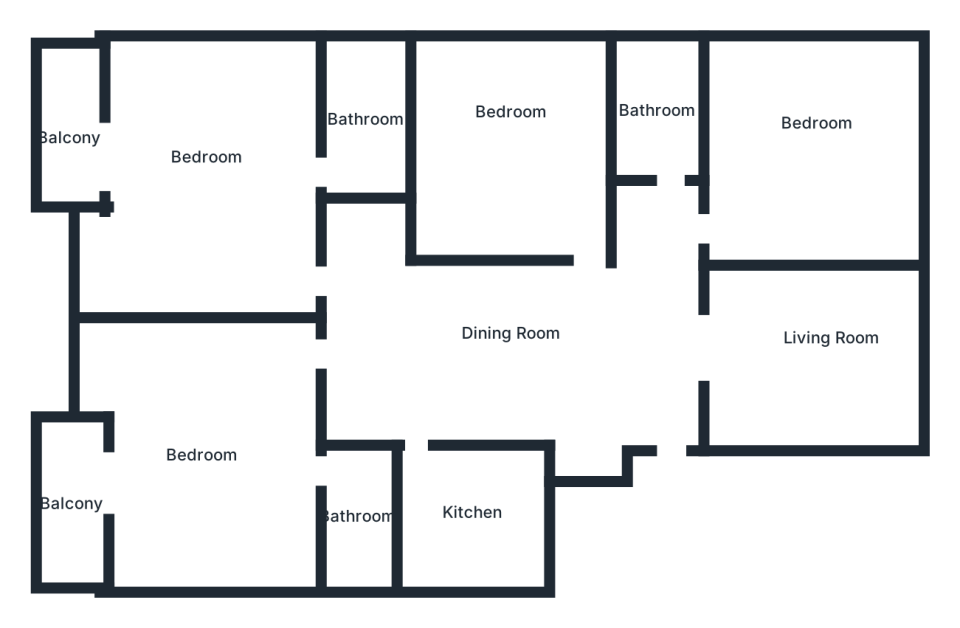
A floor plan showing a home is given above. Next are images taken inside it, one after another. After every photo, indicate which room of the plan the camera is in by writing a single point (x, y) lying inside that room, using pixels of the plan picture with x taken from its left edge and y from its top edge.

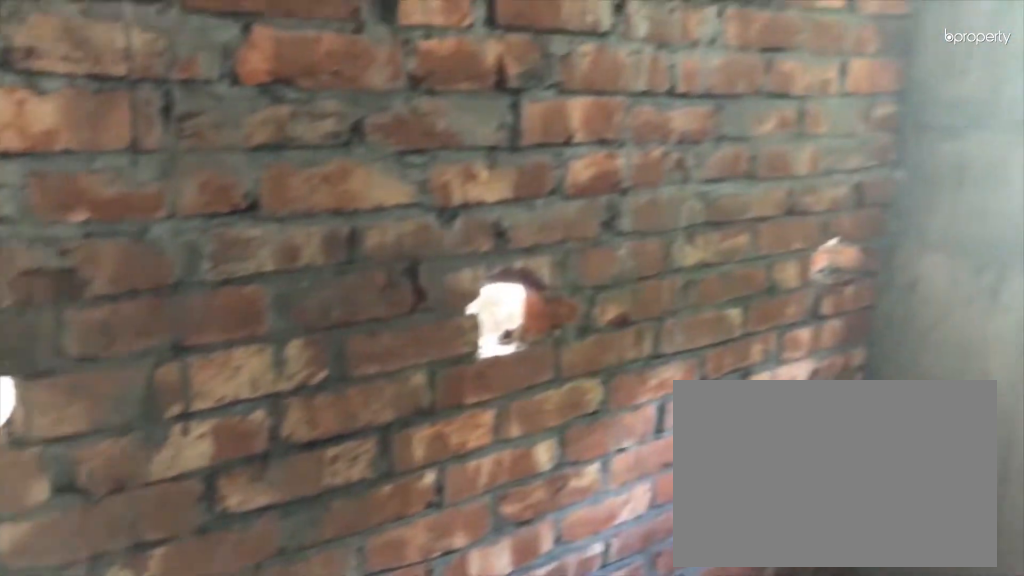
(655, 91)
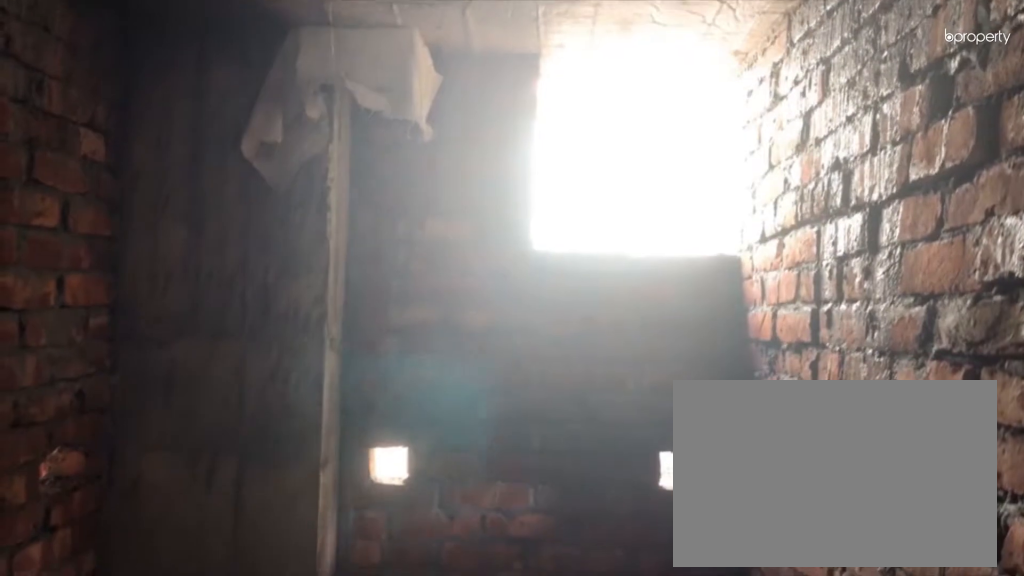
(655, 91)
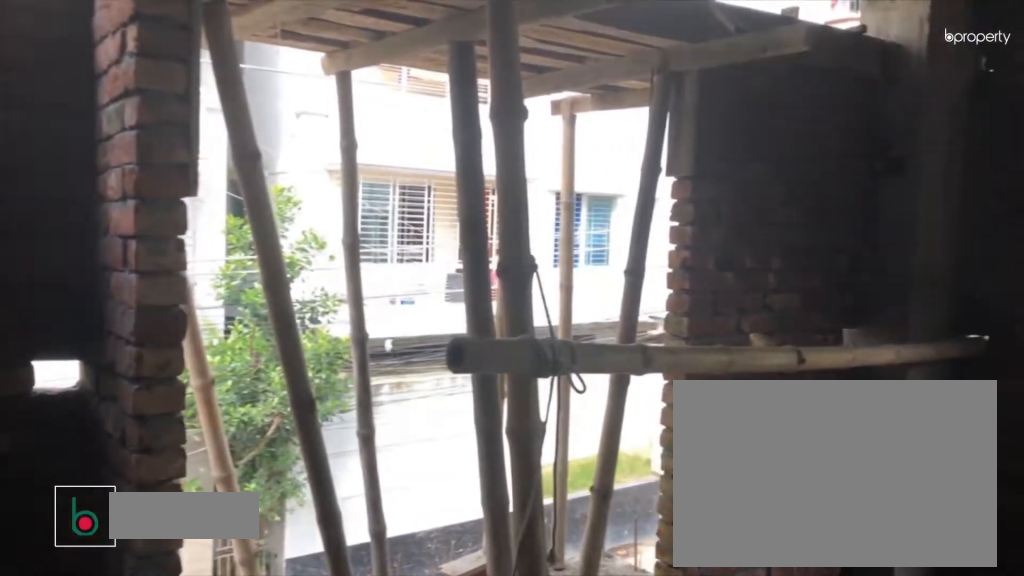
(214, 156)
